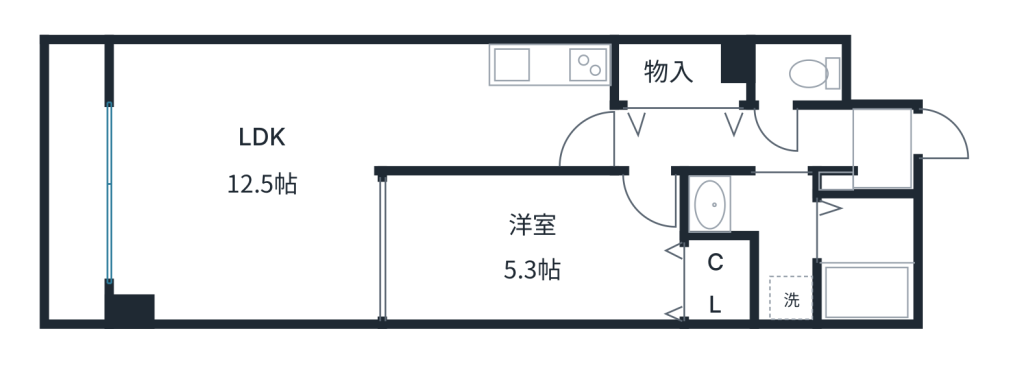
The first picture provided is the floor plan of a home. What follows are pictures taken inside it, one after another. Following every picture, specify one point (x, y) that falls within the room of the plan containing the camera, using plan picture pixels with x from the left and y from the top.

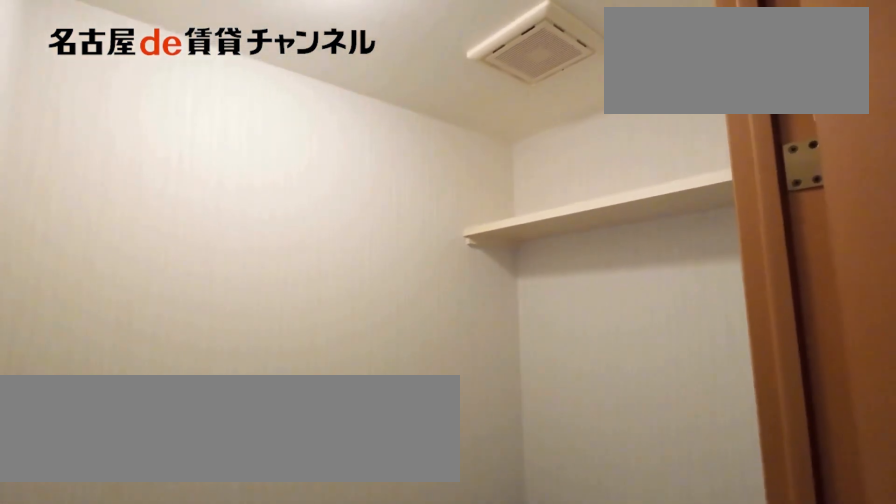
(798, 73)
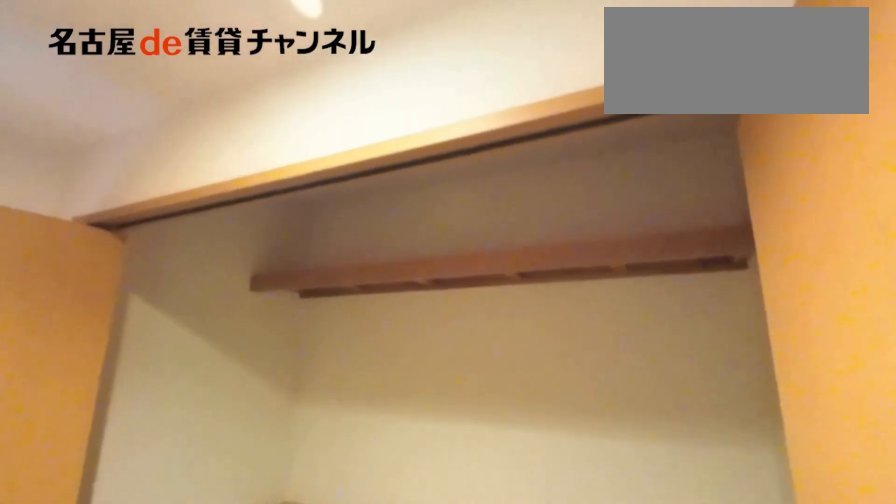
(676, 75)
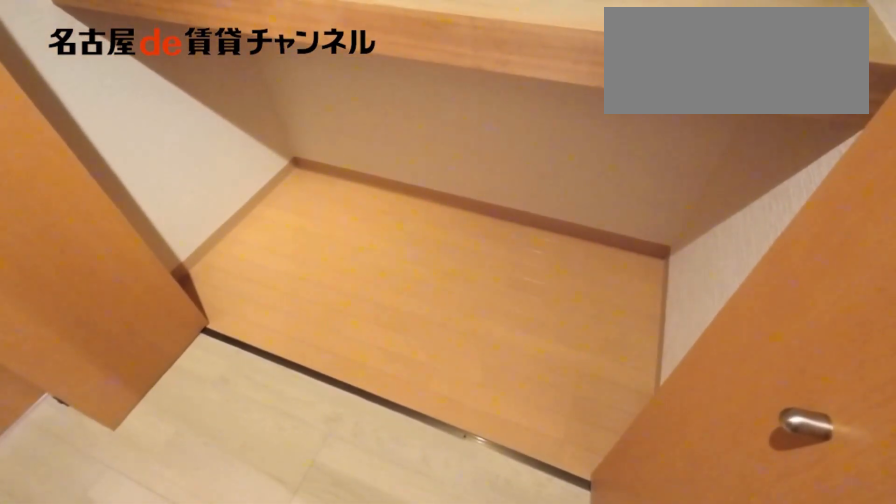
(676, 75)
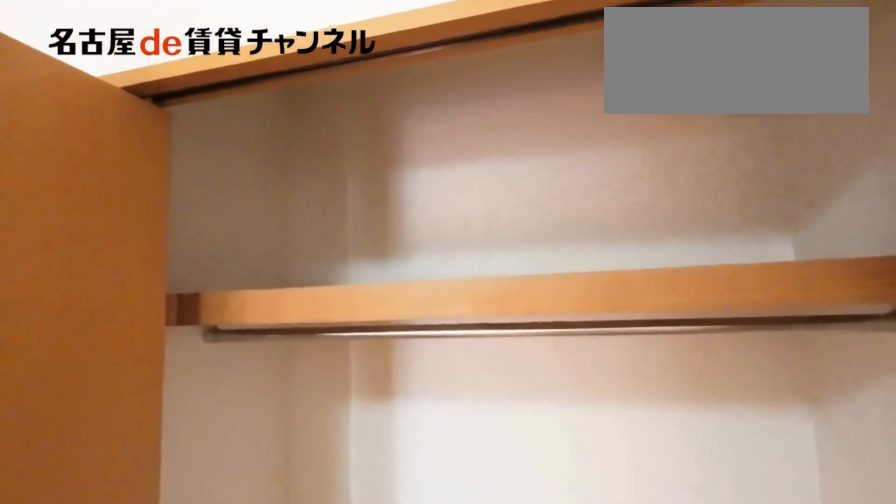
(715, 282)
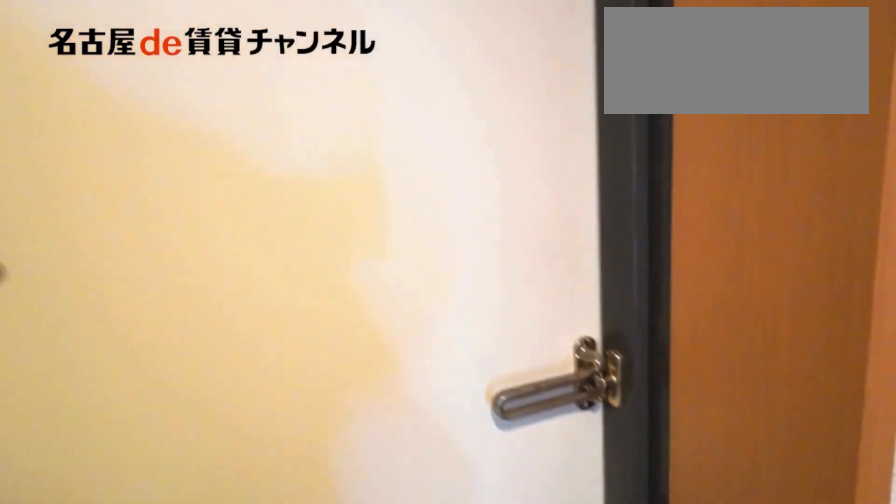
(883, 149)
